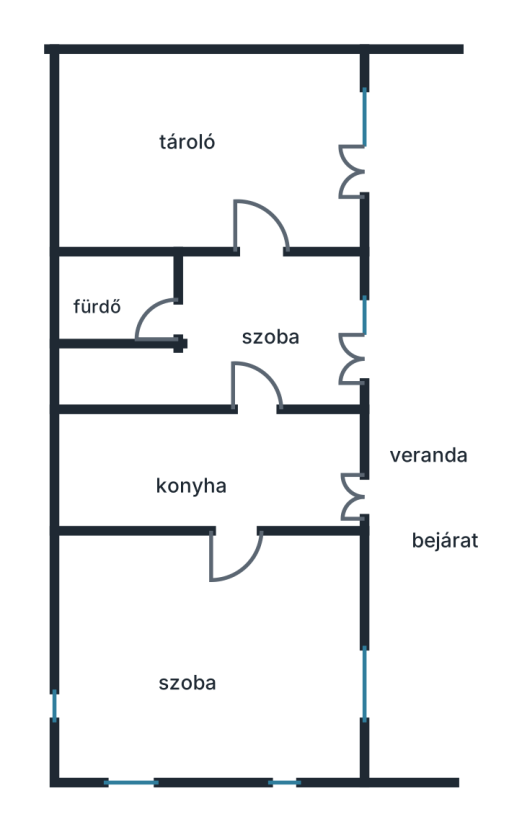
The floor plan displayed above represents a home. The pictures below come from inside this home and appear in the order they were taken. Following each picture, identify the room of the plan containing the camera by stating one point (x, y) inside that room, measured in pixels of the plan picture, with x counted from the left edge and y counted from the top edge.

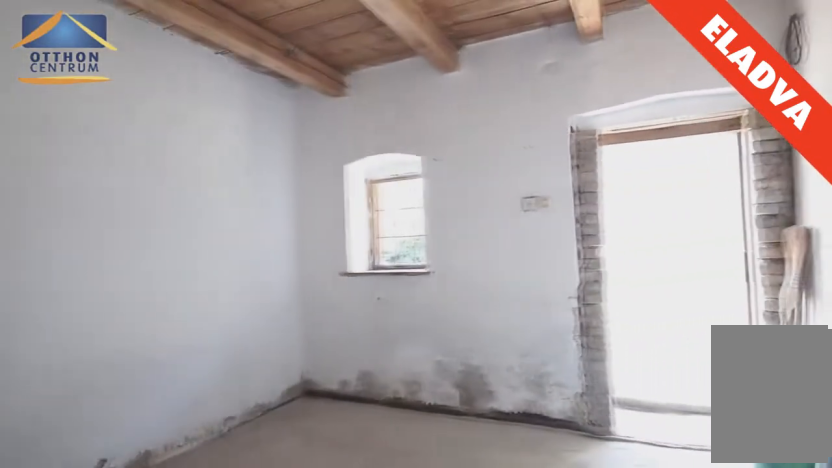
(190, 169)
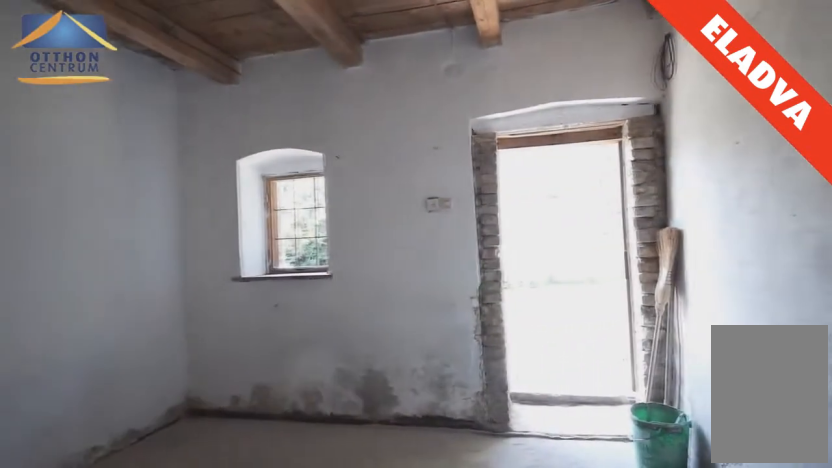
(212, 169)
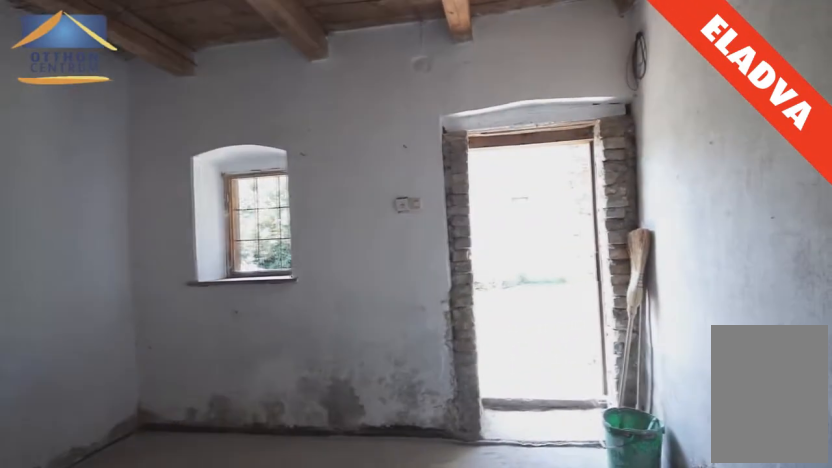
(220, 169)
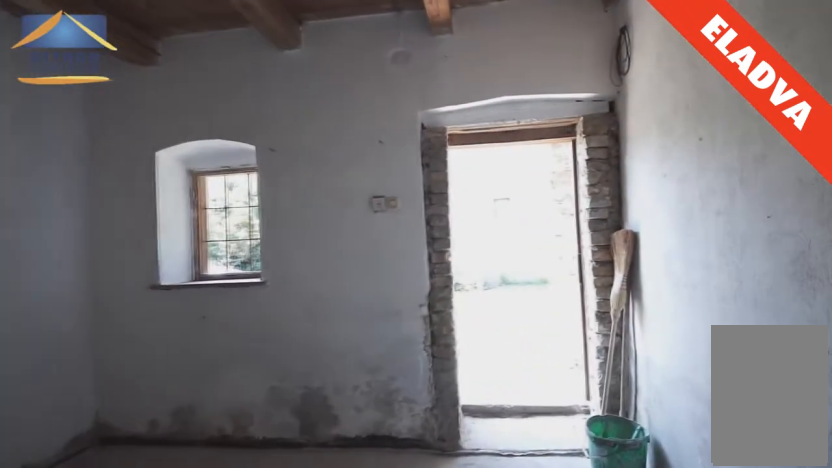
(232, 169)
